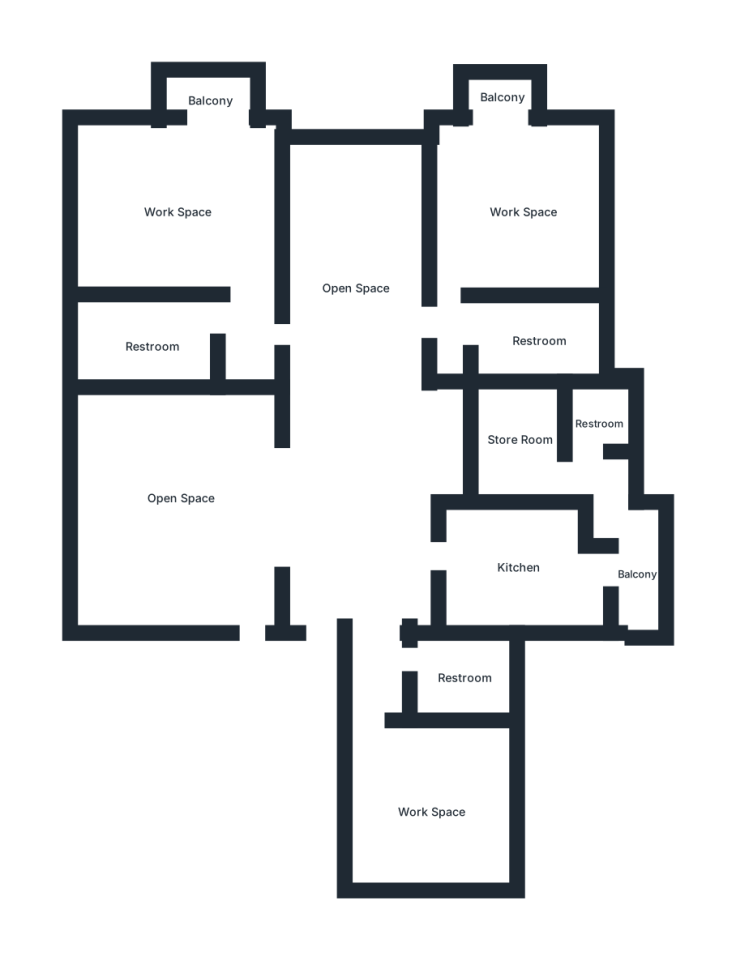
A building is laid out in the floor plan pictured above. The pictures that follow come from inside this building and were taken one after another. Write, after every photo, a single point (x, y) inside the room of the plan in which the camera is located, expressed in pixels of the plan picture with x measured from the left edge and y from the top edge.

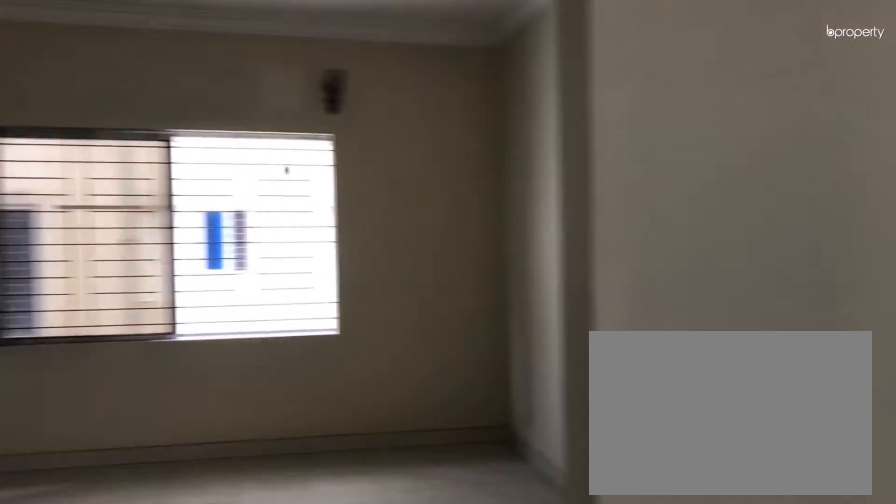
(237, 503)
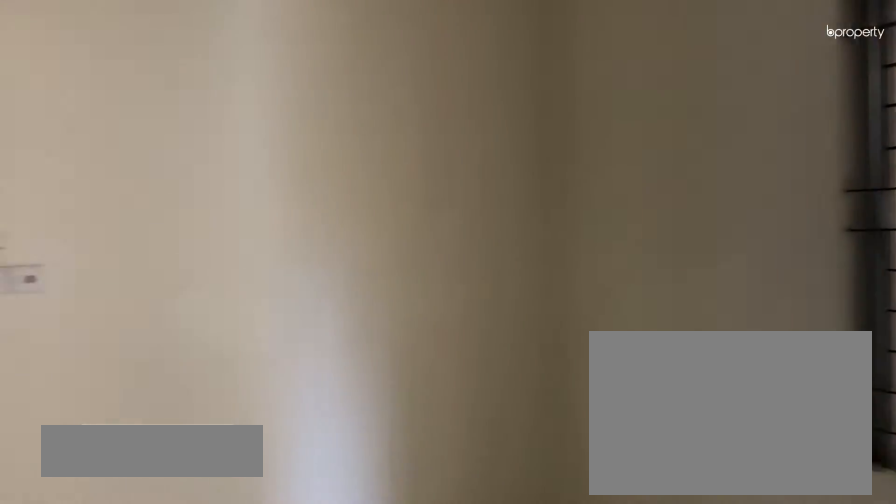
(237, 503)
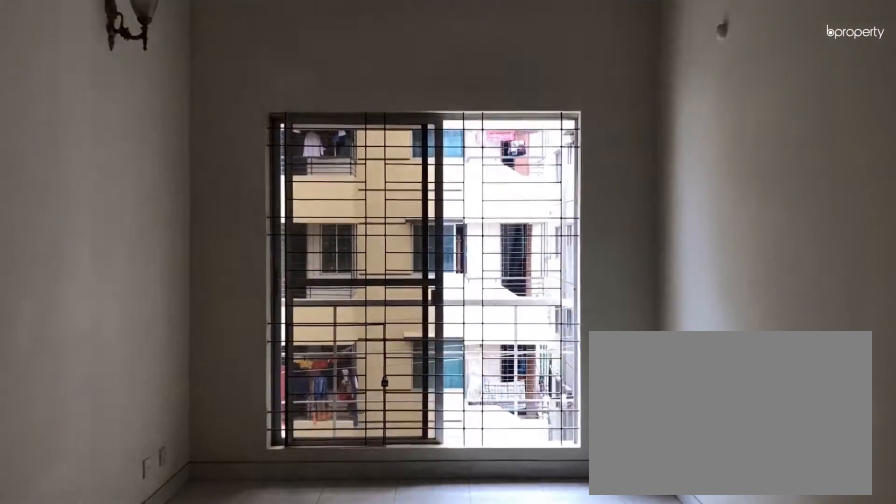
(363, 289)
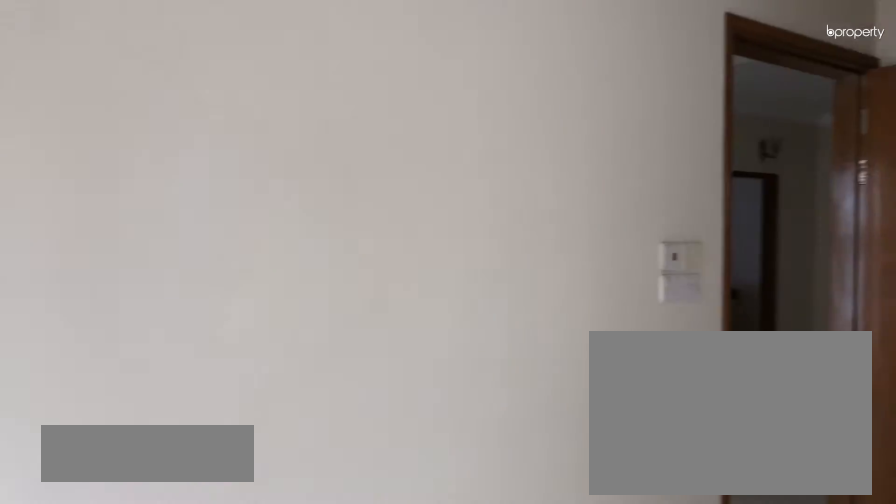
(179, 212)
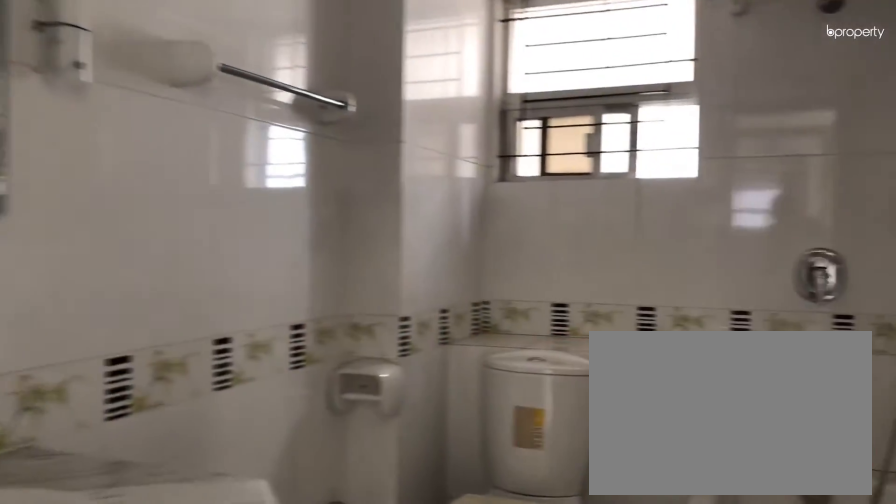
(168, 331)
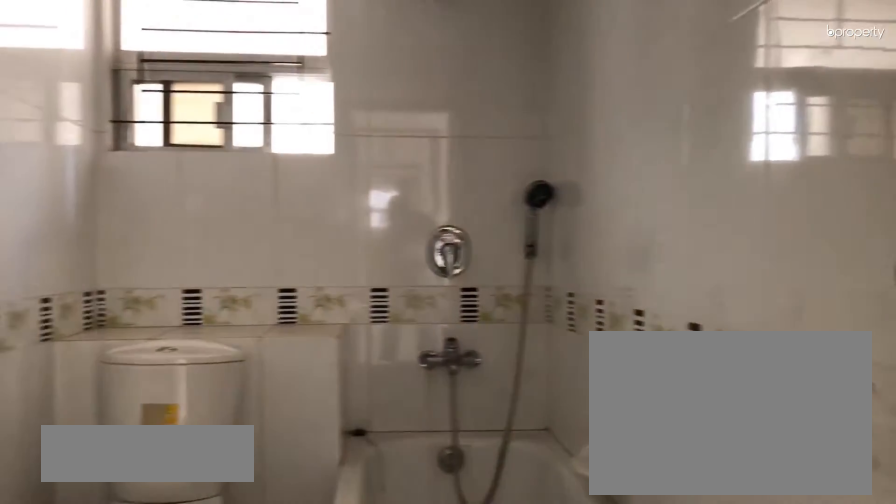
(168, 331)
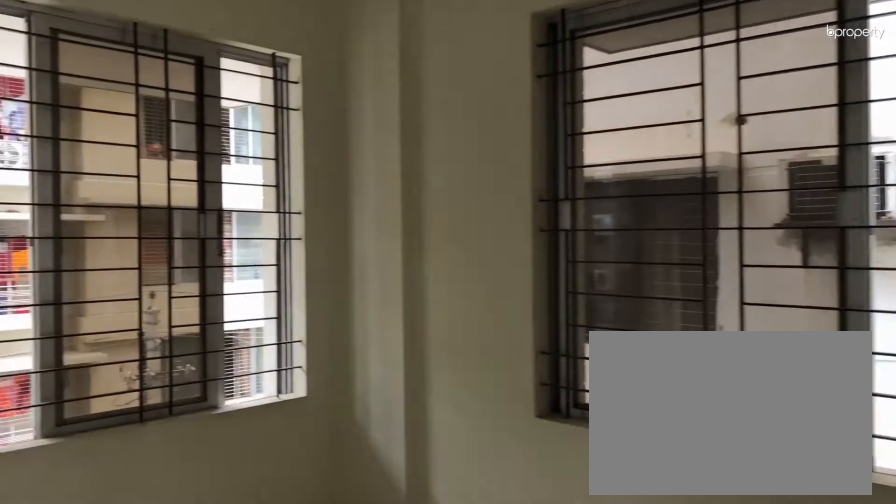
(520, 213)
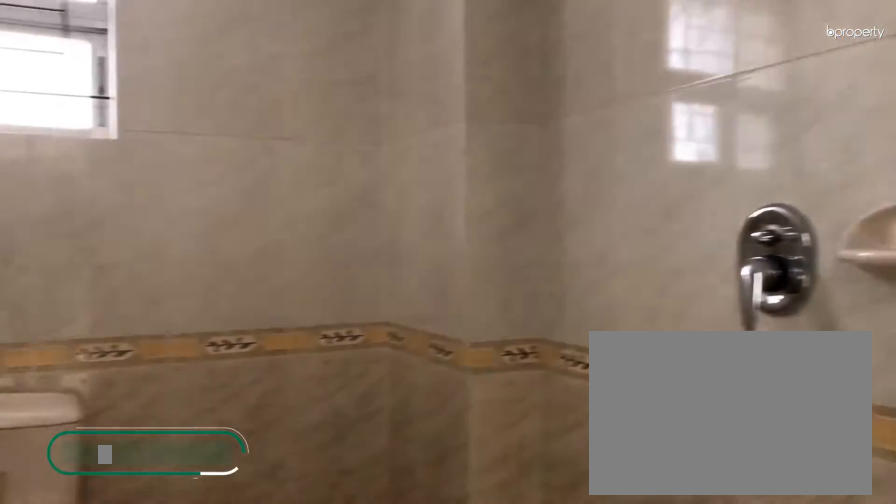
(528, 345)
